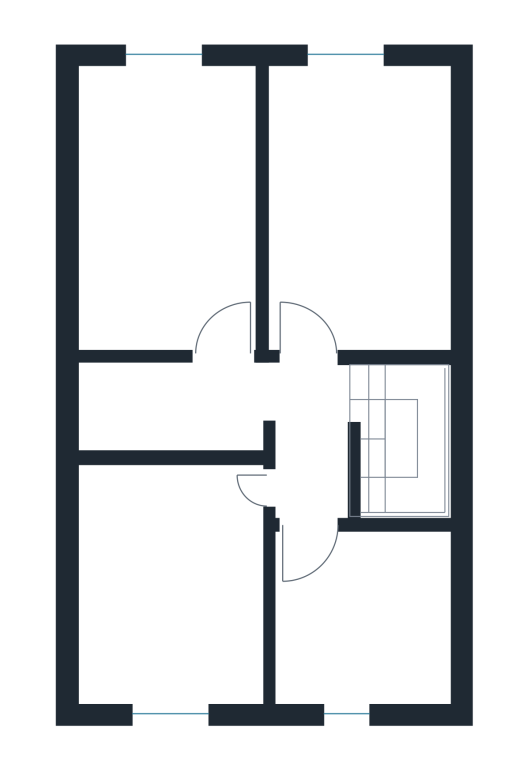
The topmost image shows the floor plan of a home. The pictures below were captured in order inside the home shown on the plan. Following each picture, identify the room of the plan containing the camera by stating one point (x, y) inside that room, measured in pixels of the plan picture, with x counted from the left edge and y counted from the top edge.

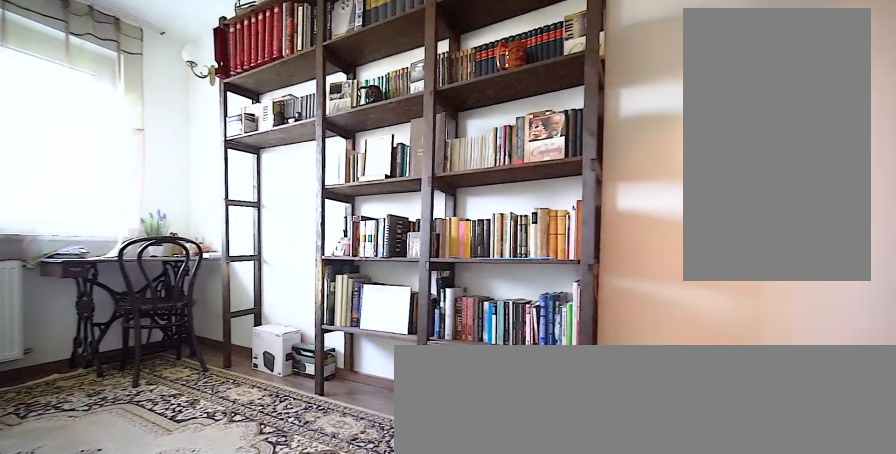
(164, 203)
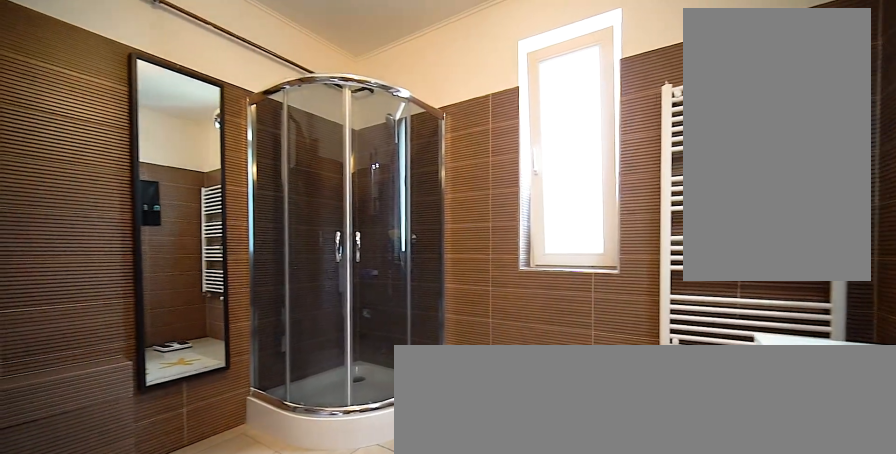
(363, 607)
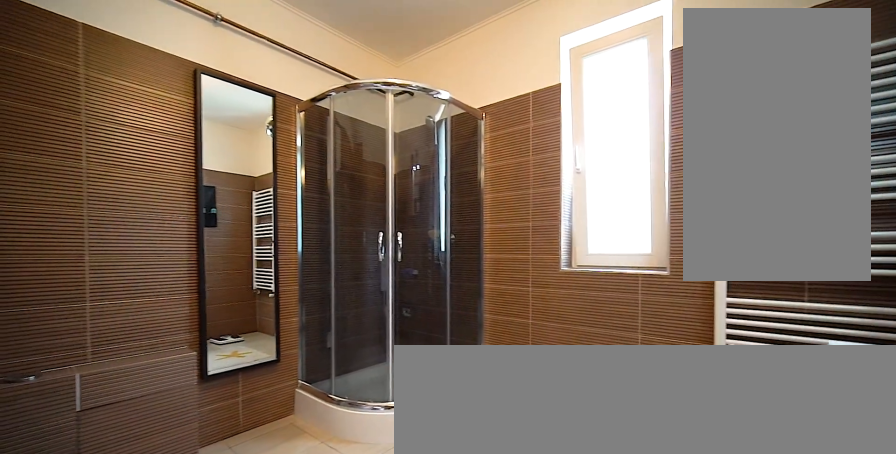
(363, 608)
